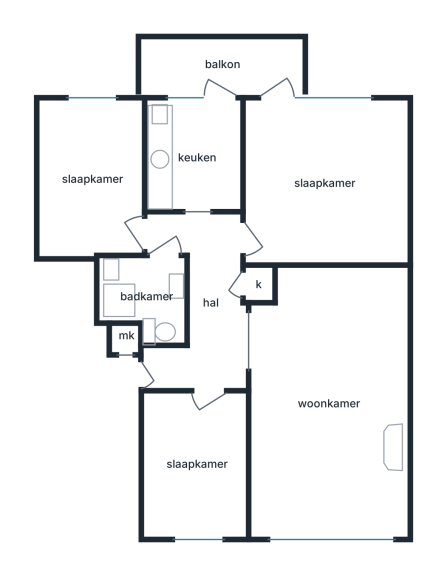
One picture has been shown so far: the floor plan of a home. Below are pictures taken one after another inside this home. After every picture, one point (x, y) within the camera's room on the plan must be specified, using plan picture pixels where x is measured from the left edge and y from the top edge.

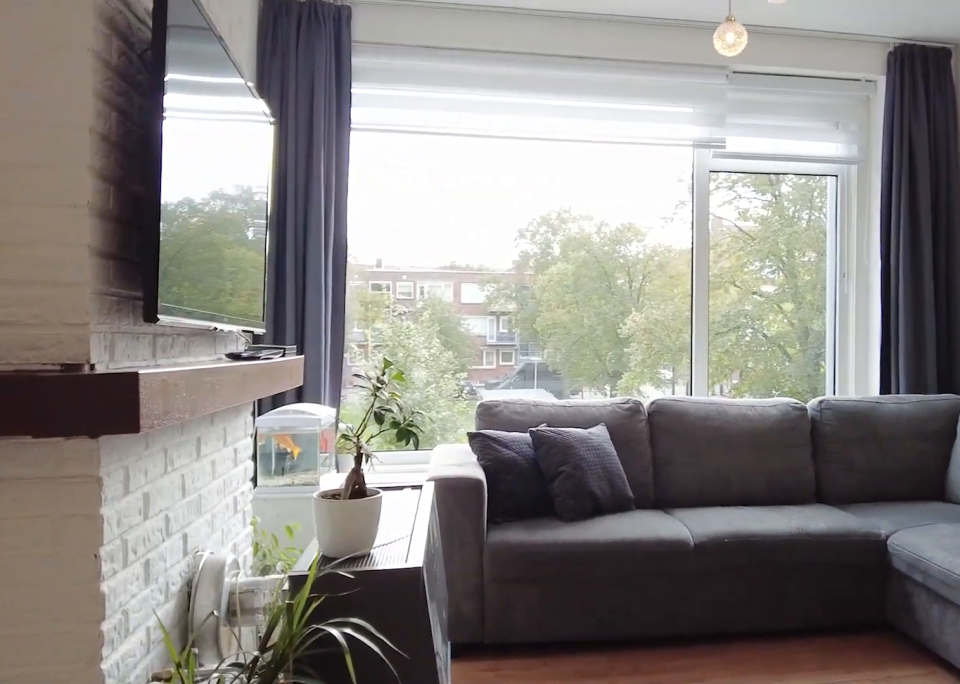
(328, 402)
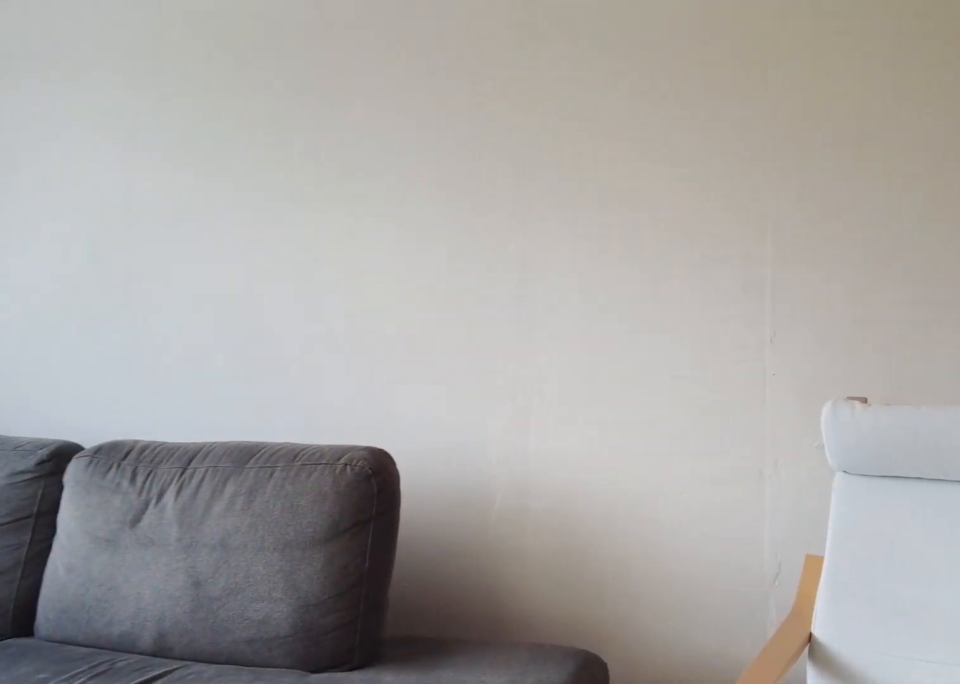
(328, 402)
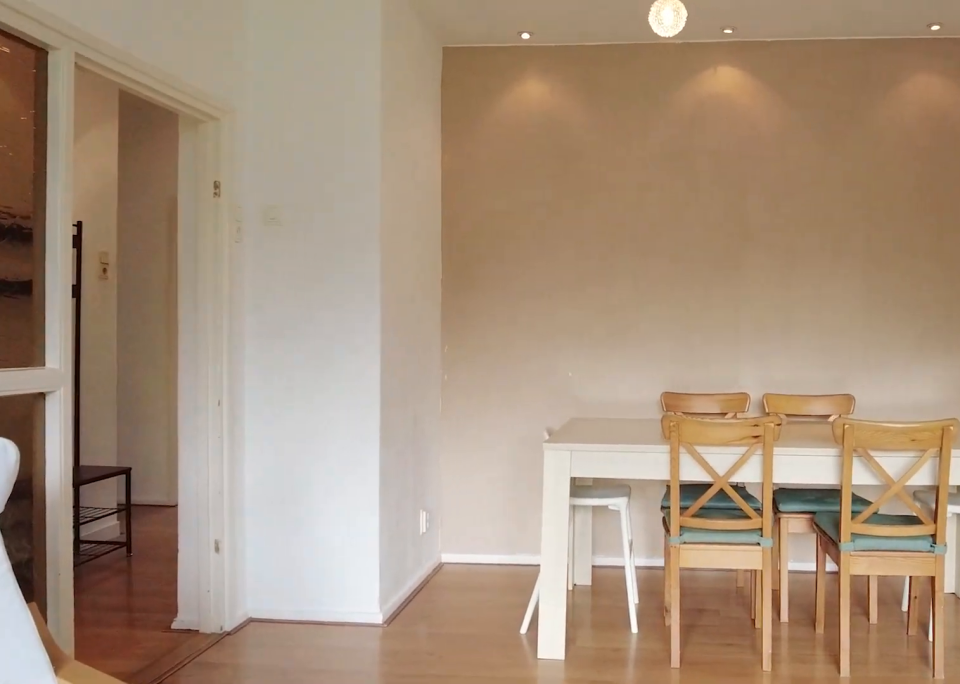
(328, 402)
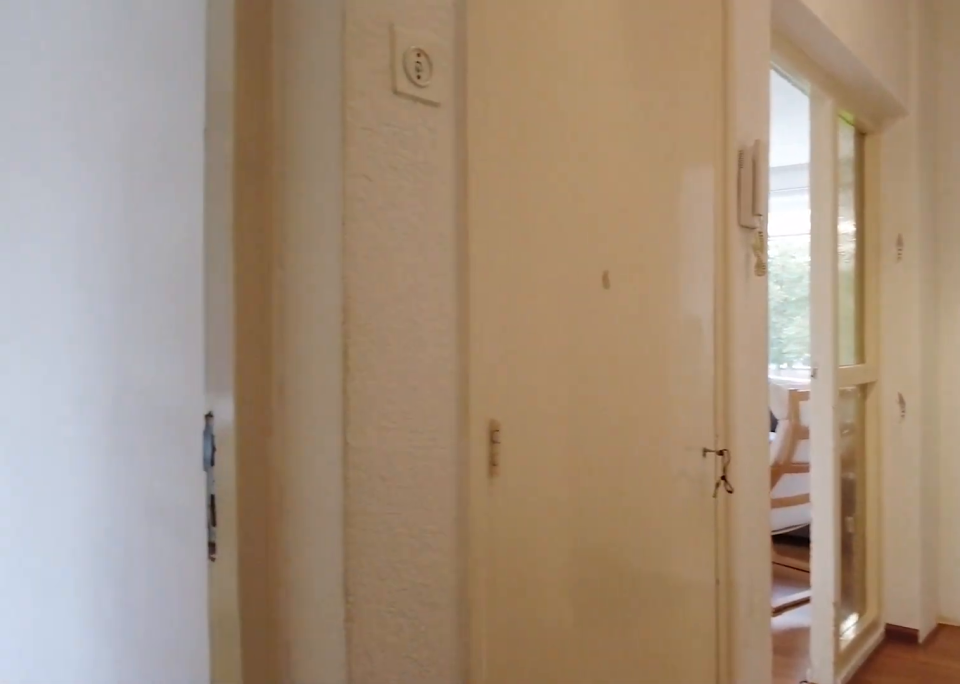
(204, 302)
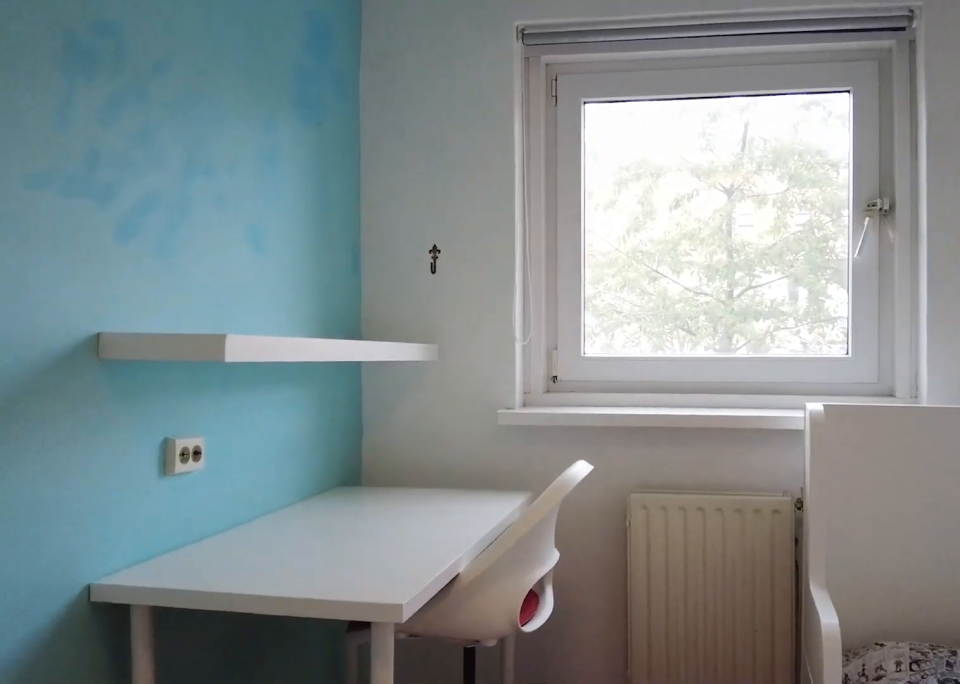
(94, 177)
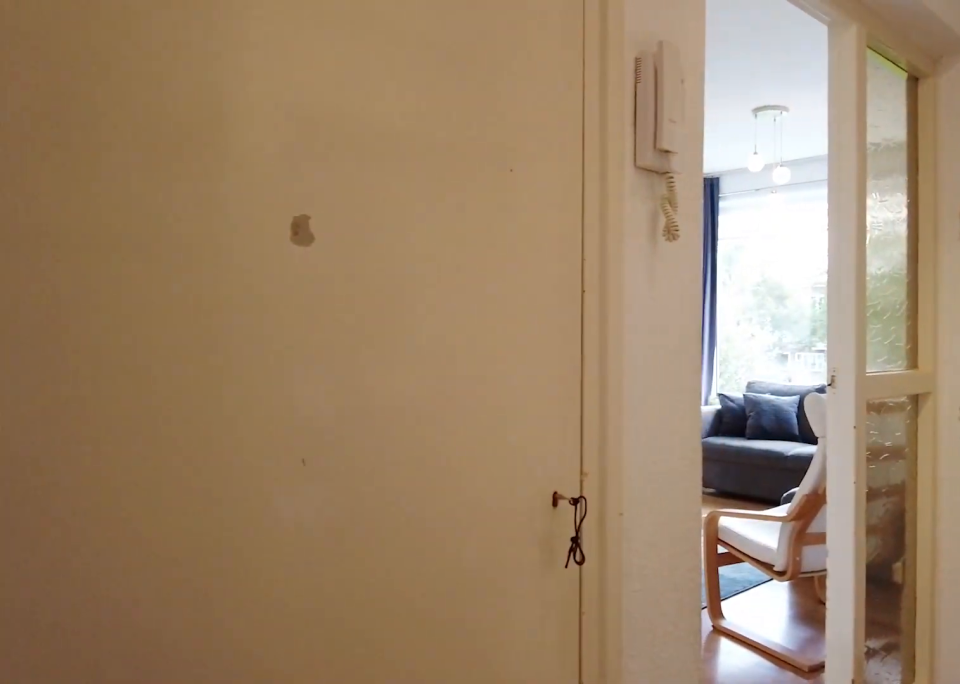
(204, 302)
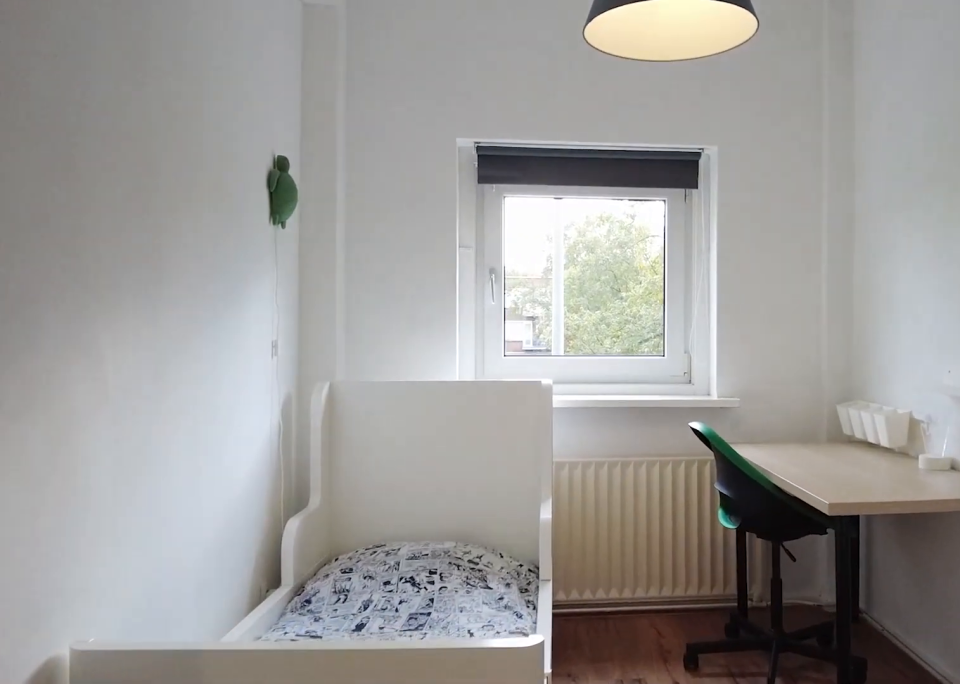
(196, 463)
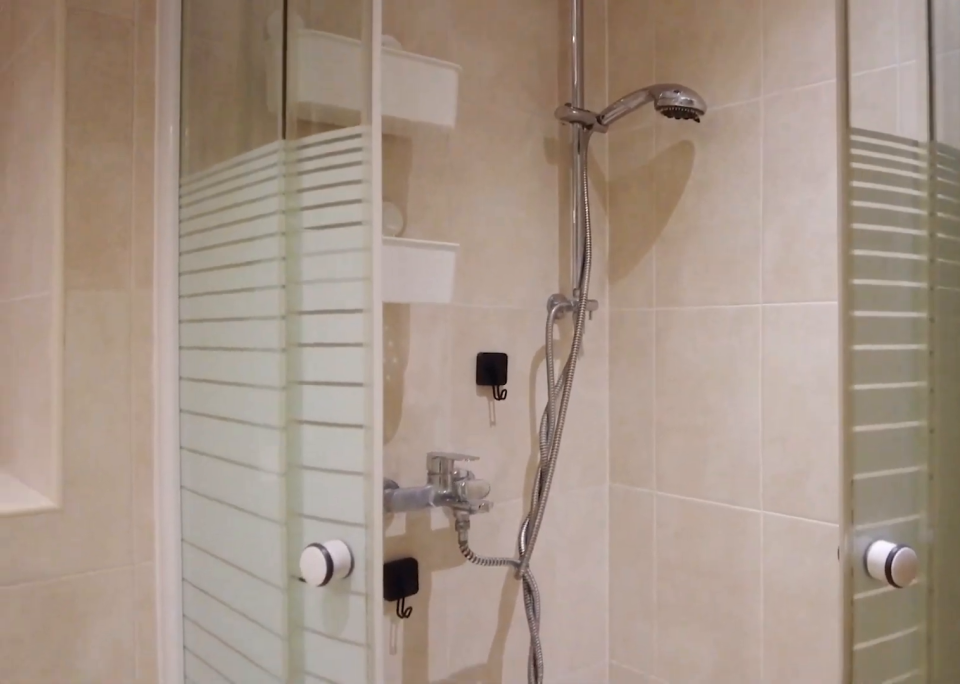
(147, 295)
